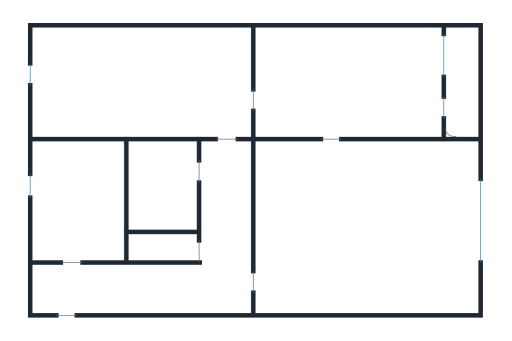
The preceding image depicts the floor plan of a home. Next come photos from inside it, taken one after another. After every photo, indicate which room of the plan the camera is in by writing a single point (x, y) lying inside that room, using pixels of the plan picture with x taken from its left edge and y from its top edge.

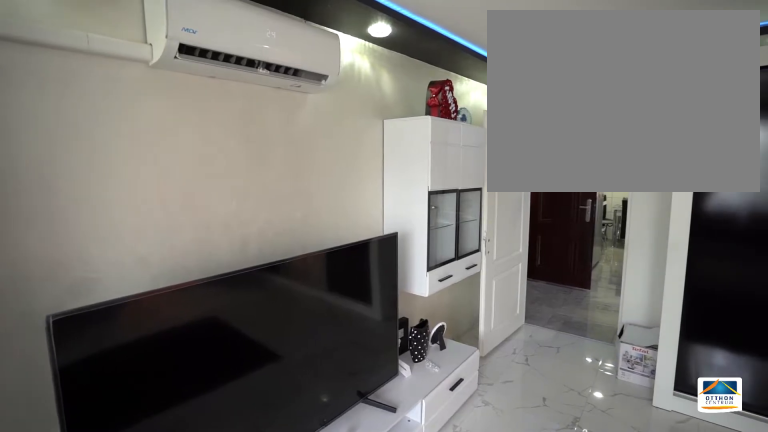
(363, 228)
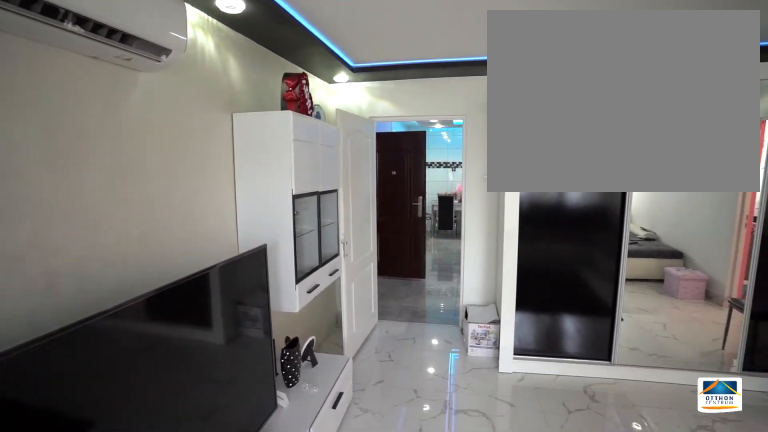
(363, 228)
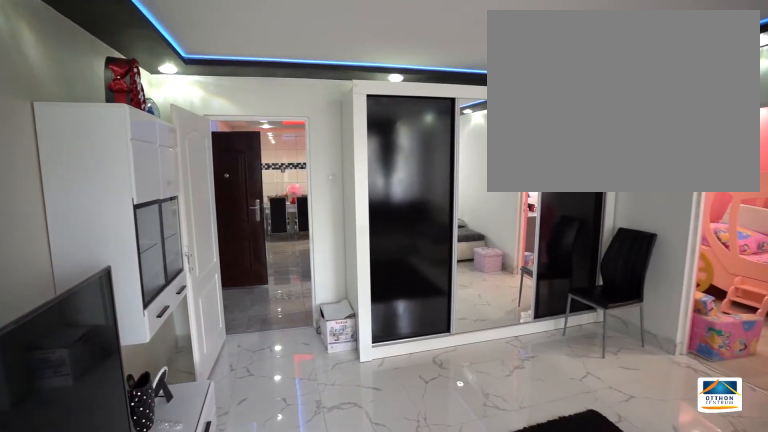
(363, 228)
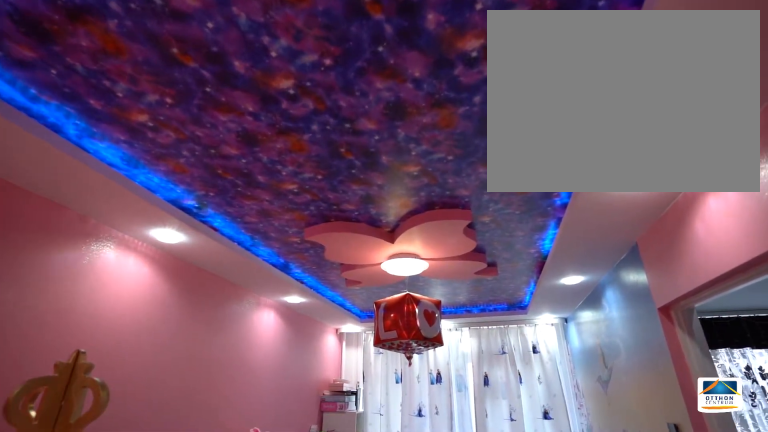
(345, 76)
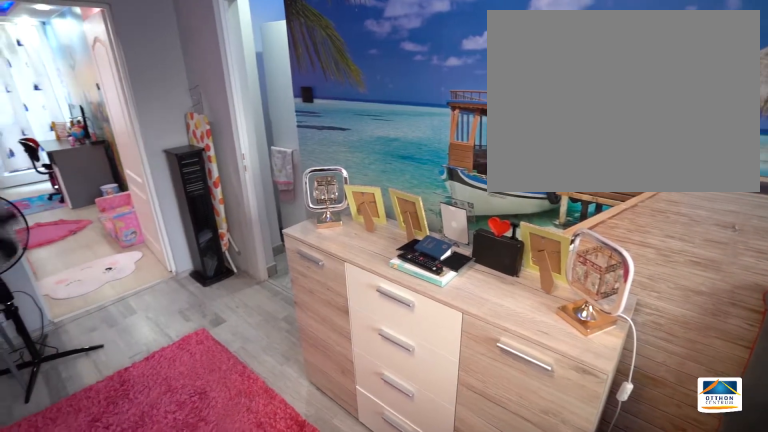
(140, 88)
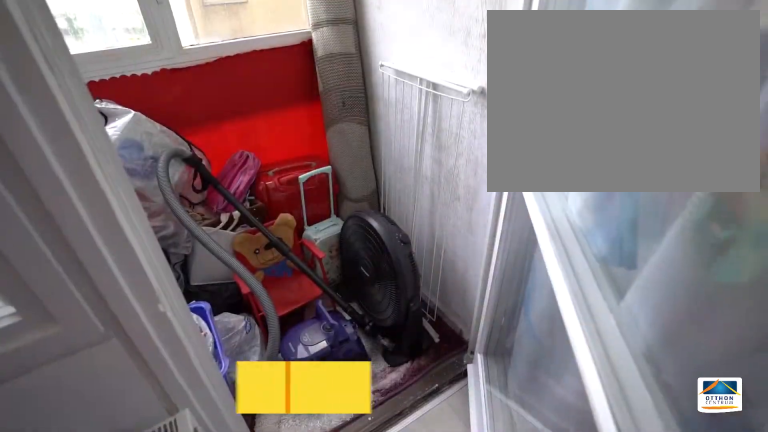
(461, 85)
